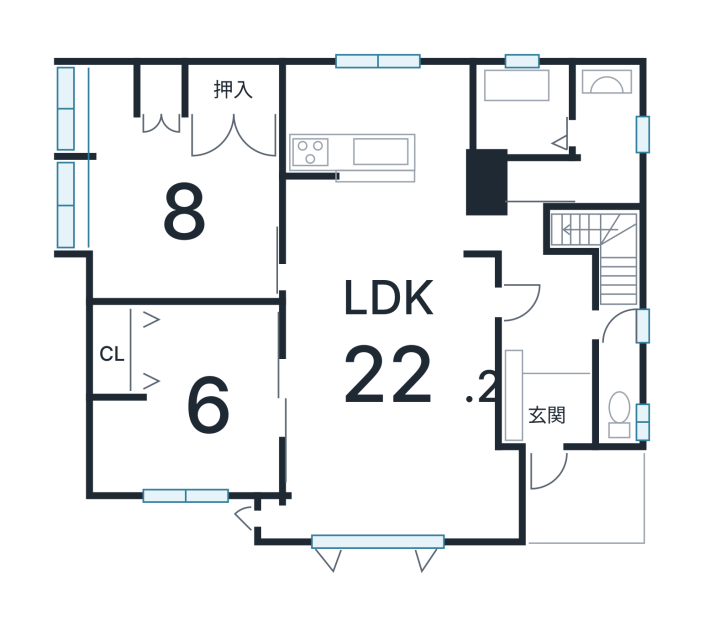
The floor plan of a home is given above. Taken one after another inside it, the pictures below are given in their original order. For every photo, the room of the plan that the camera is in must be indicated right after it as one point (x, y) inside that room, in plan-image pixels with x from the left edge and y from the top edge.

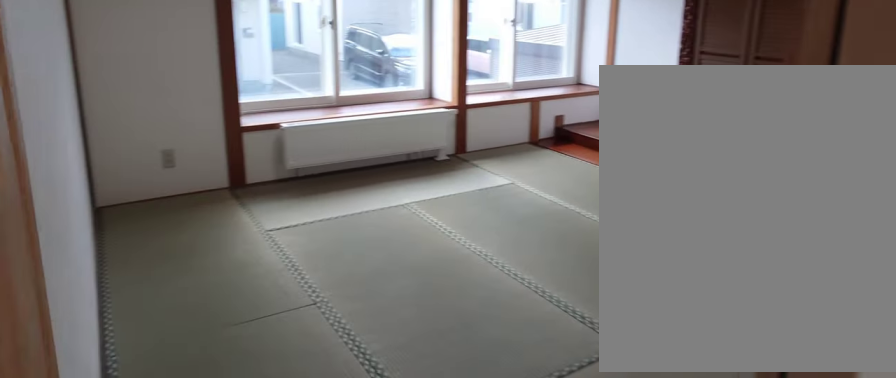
(196, 234)
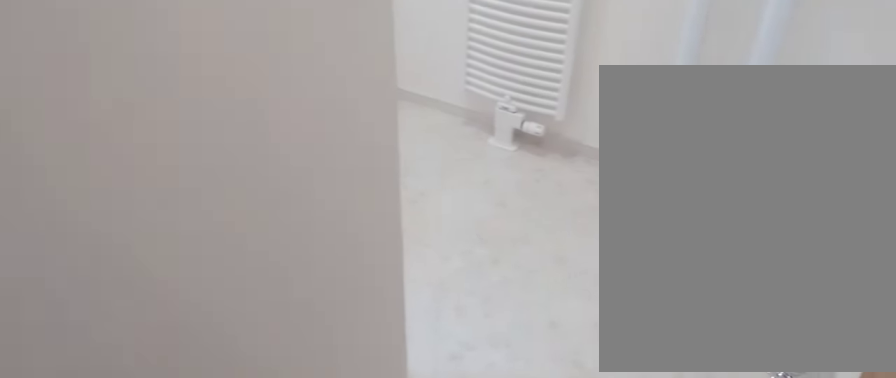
(607, 154)
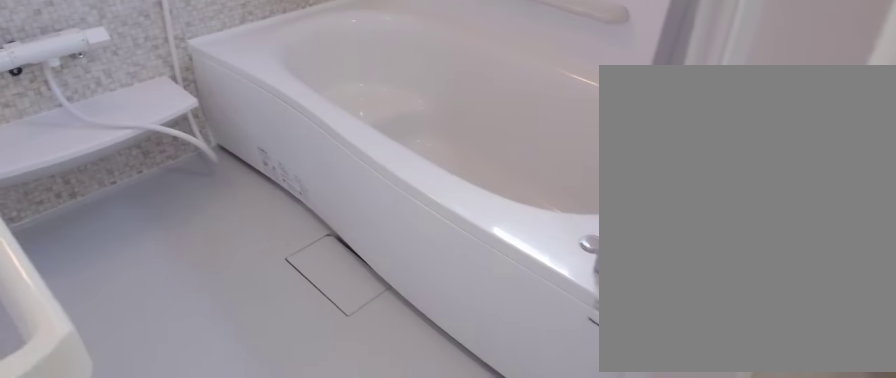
(517, 125)
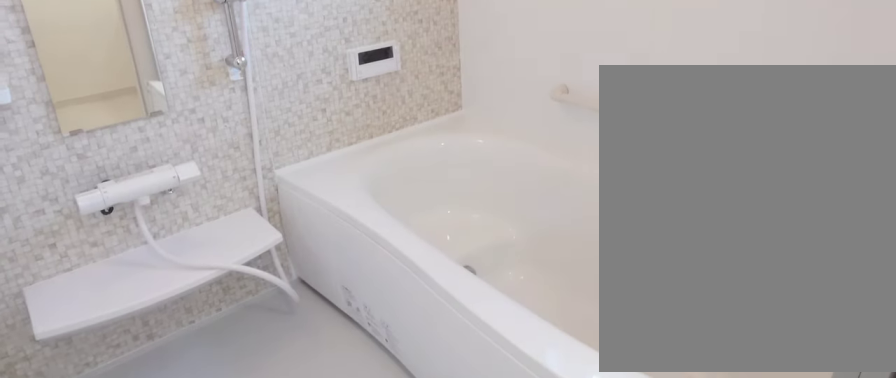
(517, 125)
